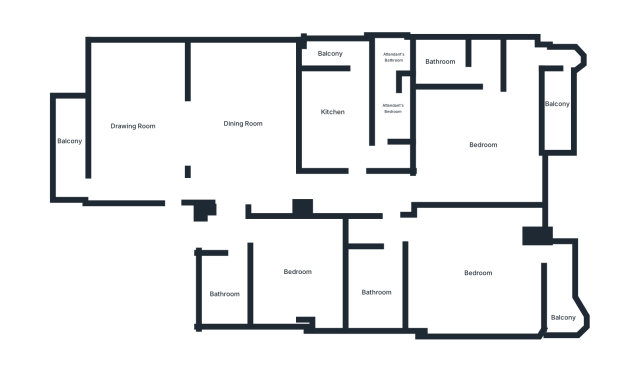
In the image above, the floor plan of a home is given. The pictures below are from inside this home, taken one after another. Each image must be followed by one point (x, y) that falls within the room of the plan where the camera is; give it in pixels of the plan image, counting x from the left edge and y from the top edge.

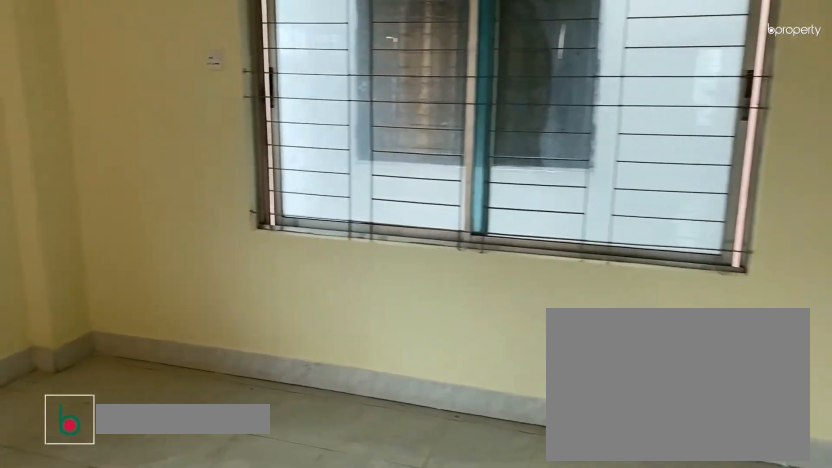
(141, 120)
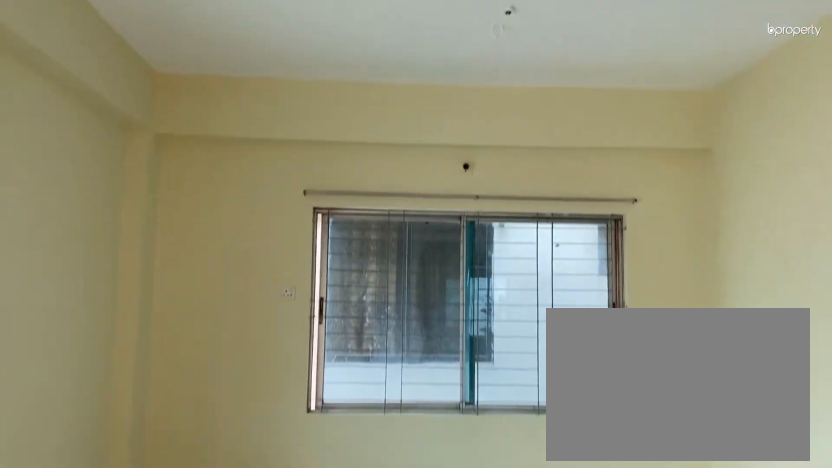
(141, 120)
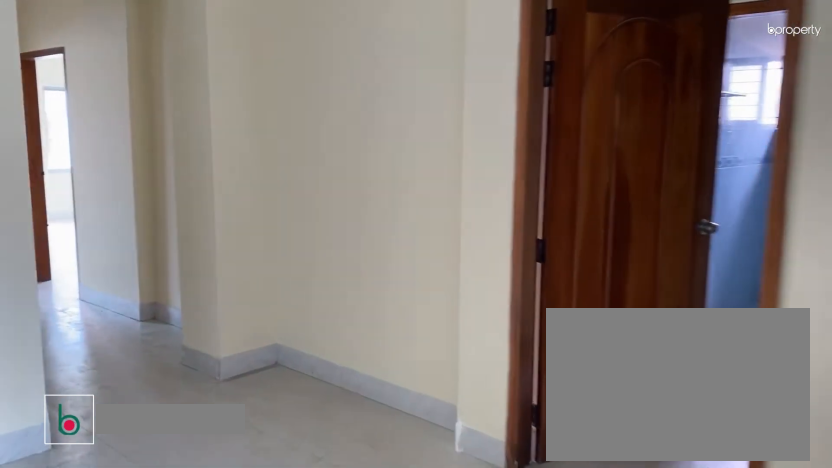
(245, 123)
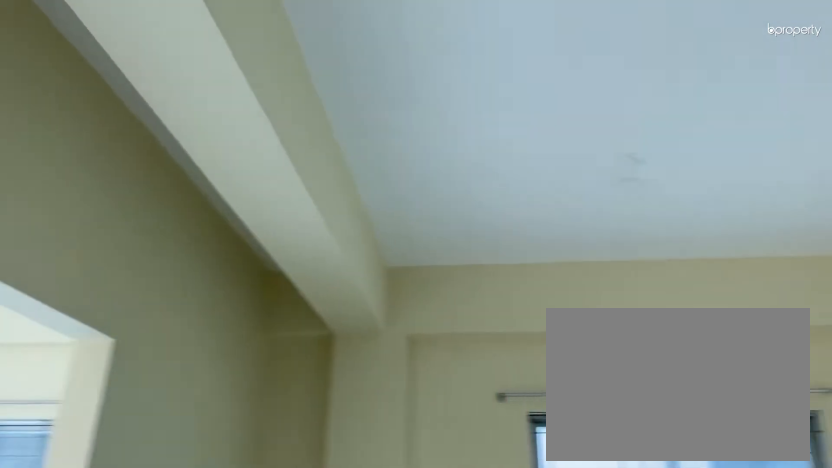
(245, 123)
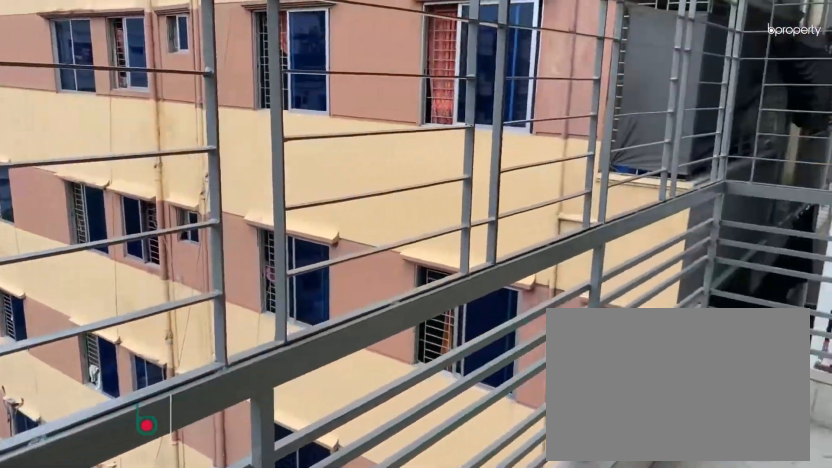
(71, 142)
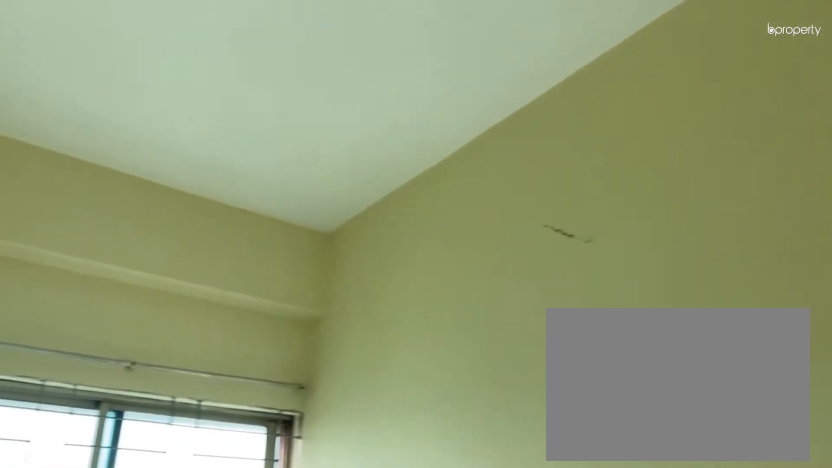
(296, 271)
